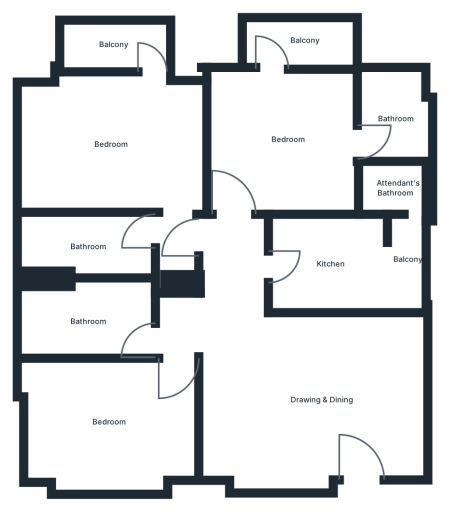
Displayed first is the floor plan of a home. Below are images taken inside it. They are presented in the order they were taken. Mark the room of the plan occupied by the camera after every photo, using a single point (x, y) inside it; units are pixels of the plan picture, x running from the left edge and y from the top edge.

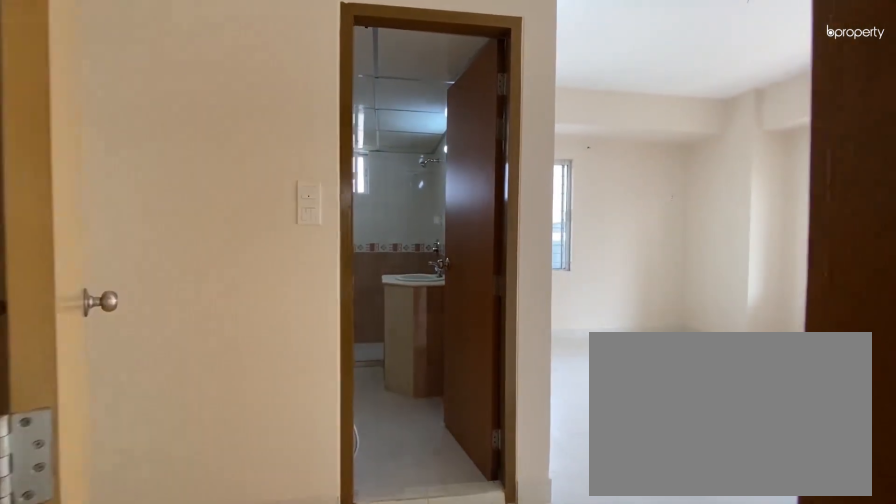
(193, 235)
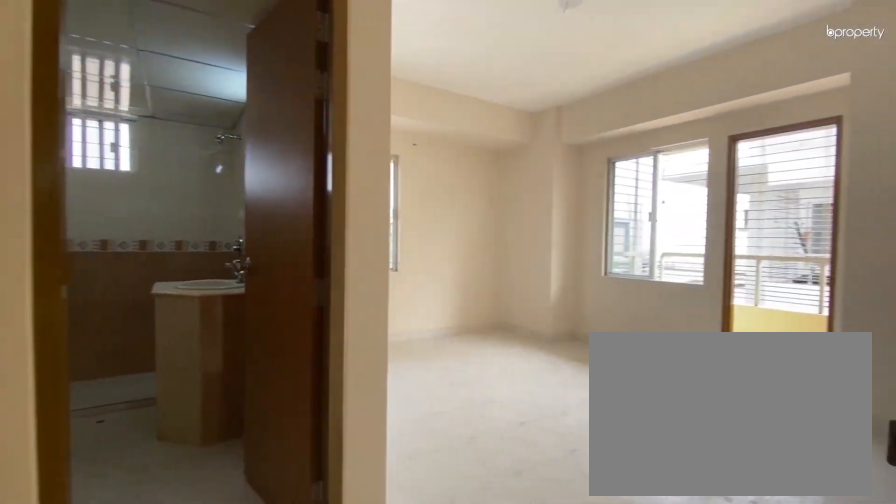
(193, 235)
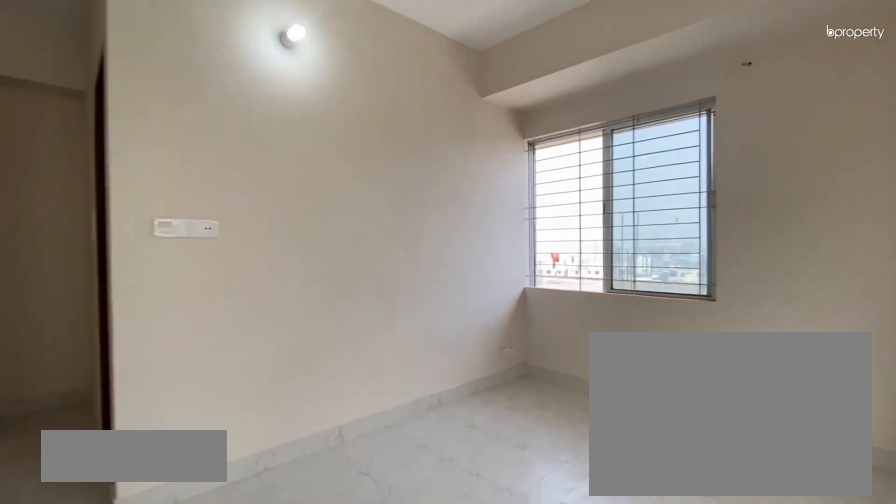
(109, 144)
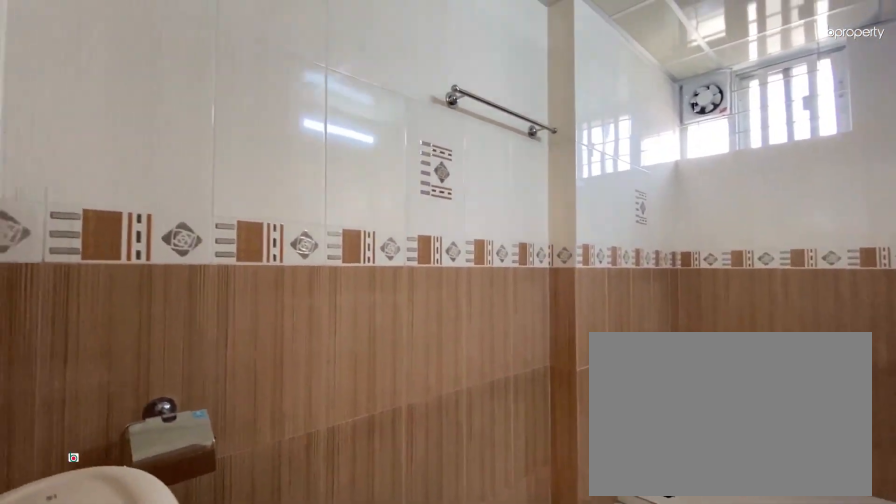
(87, 246)
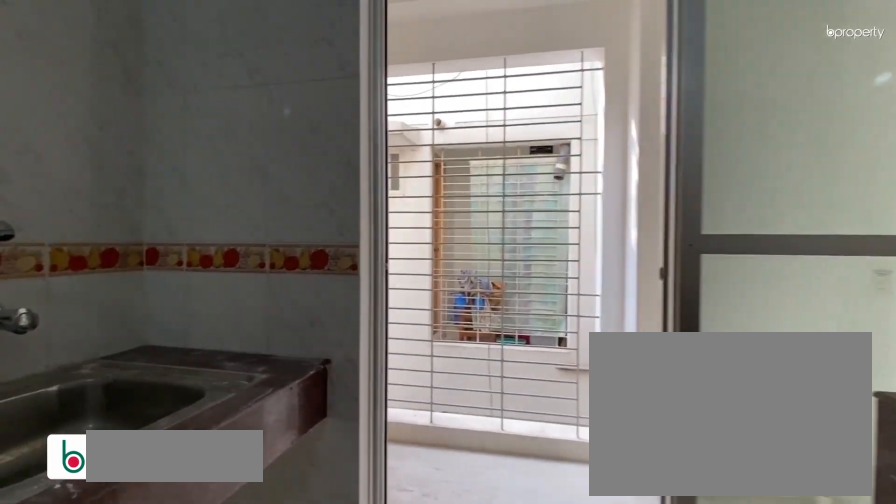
(328, 264)
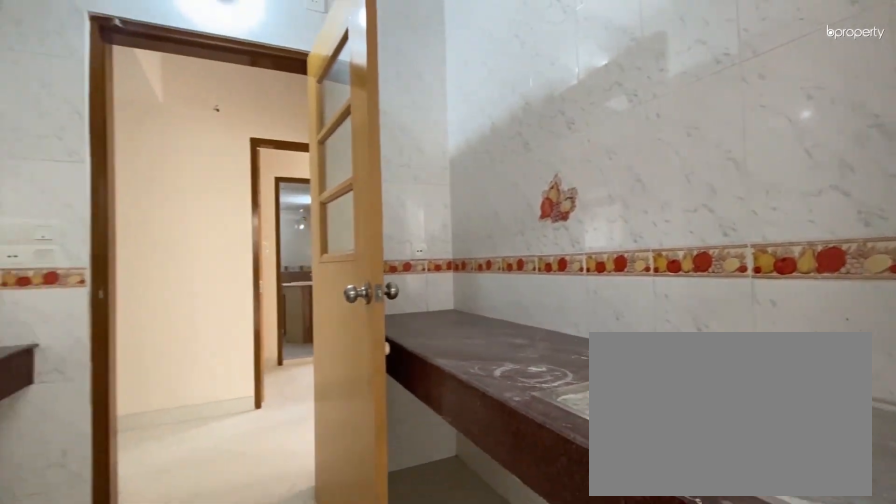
(328, 264)
